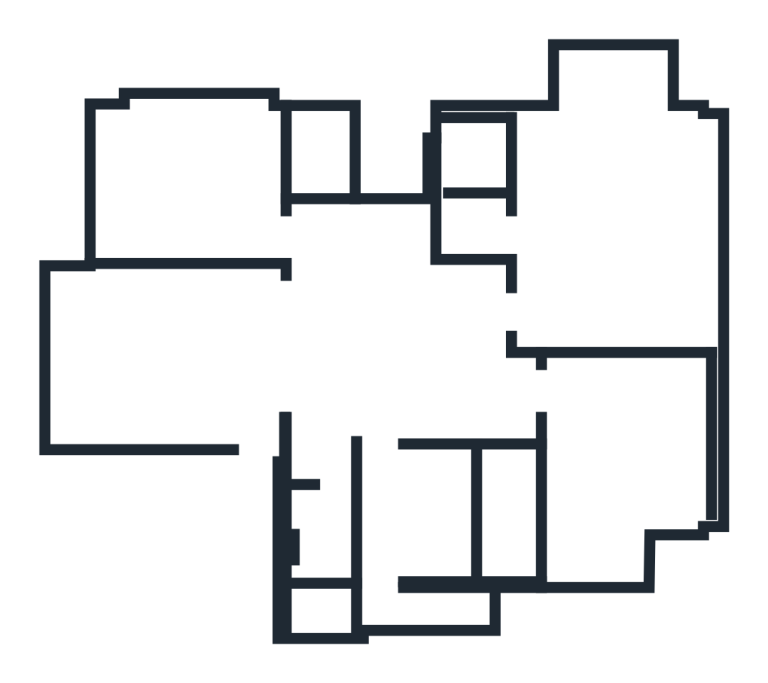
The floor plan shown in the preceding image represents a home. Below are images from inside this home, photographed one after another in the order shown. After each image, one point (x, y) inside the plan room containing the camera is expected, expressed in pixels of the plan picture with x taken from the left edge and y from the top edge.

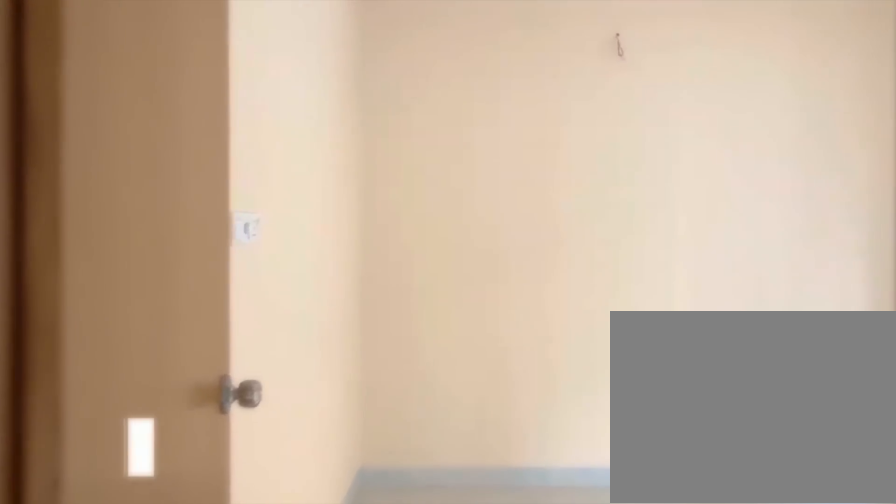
(258, 223)
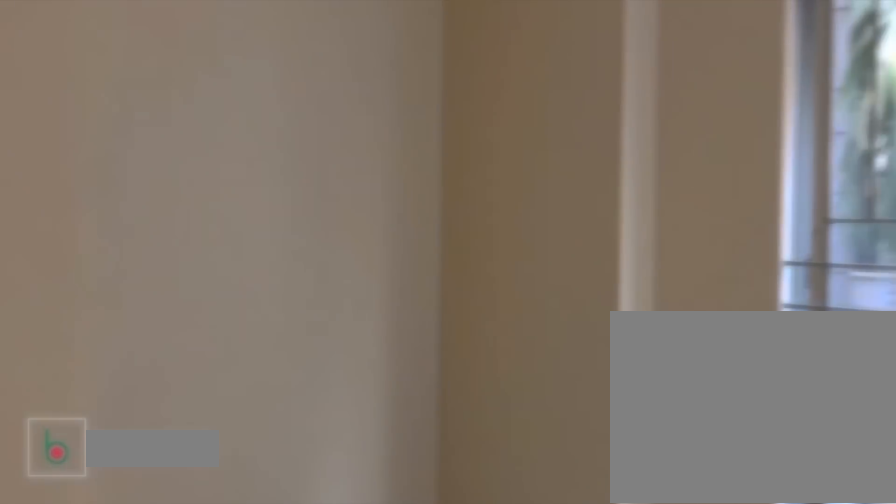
(194, 189)
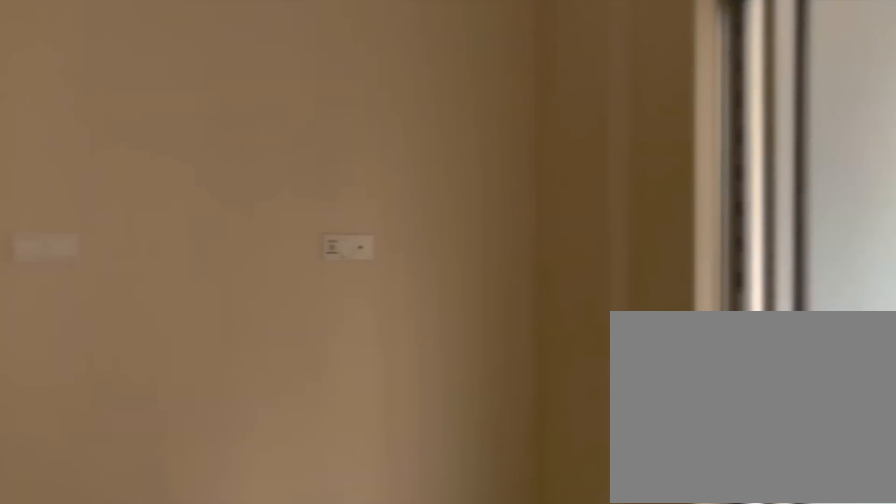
(615, 223)
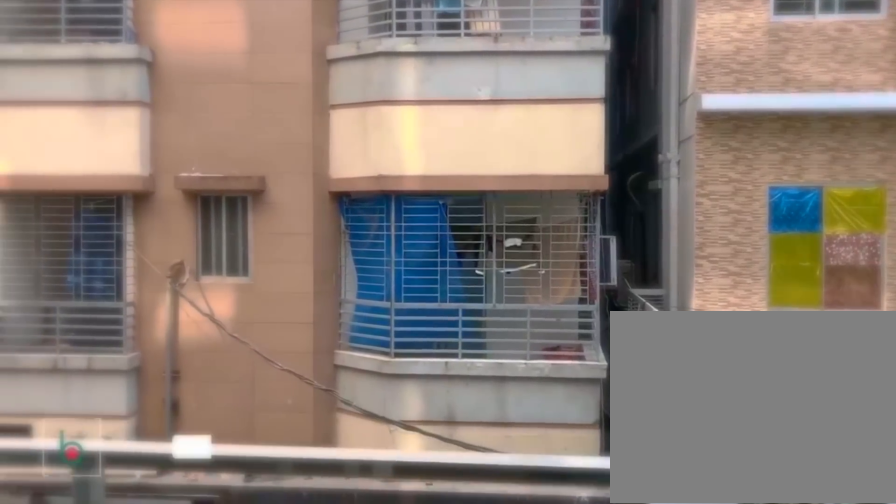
(610, 83)
